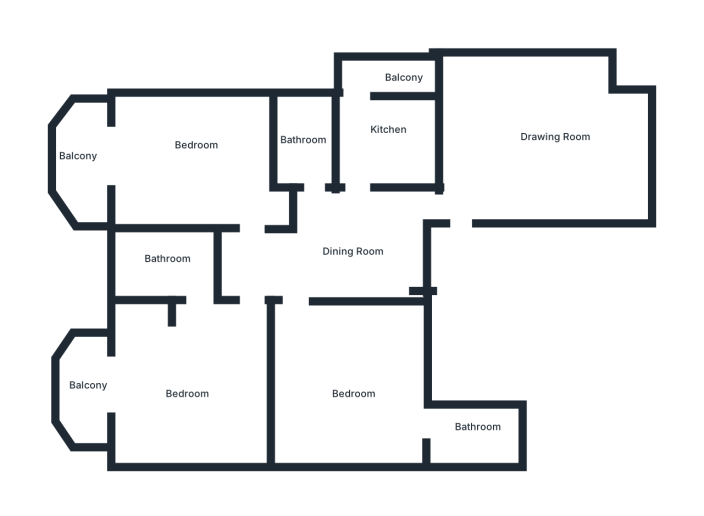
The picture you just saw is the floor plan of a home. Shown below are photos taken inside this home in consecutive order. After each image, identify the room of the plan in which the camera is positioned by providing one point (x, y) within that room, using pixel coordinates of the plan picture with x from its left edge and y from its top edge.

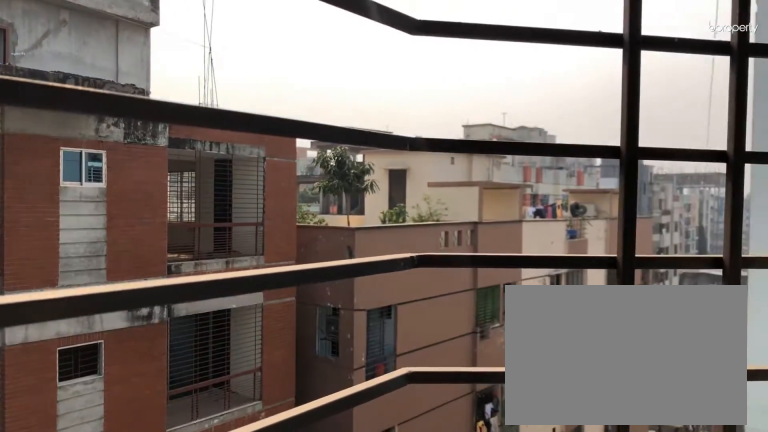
(74, 164)
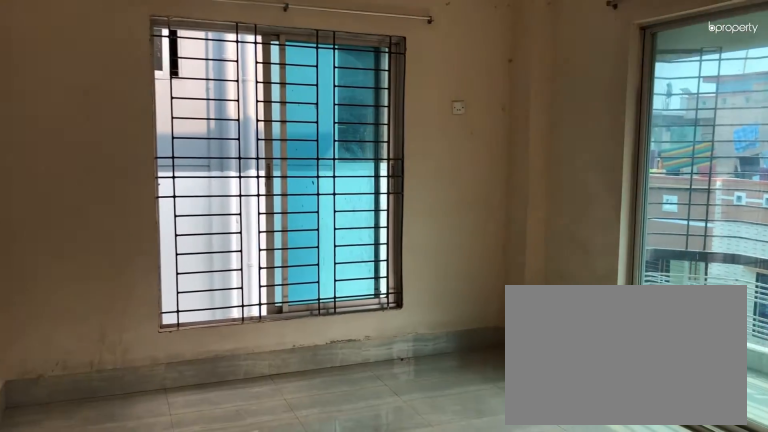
(196, 403)
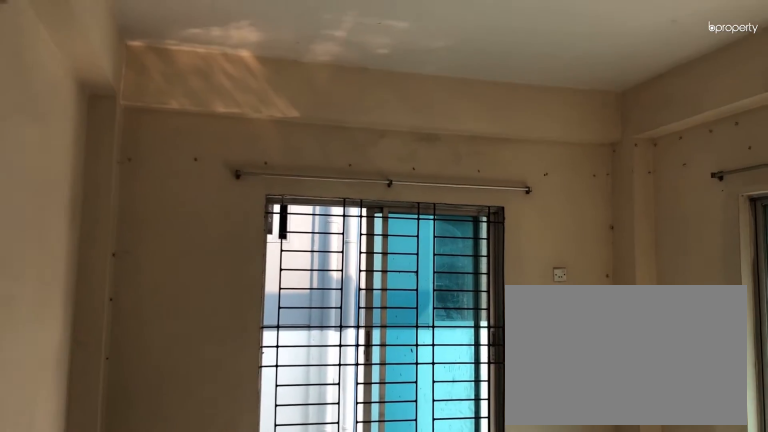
(196, 403)
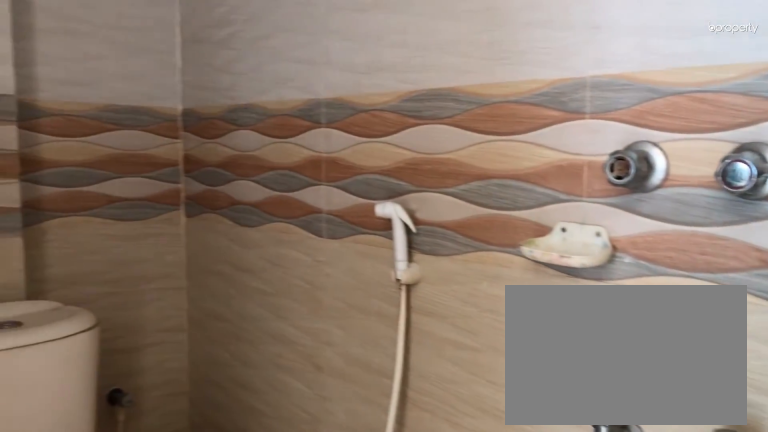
(163, 258)
